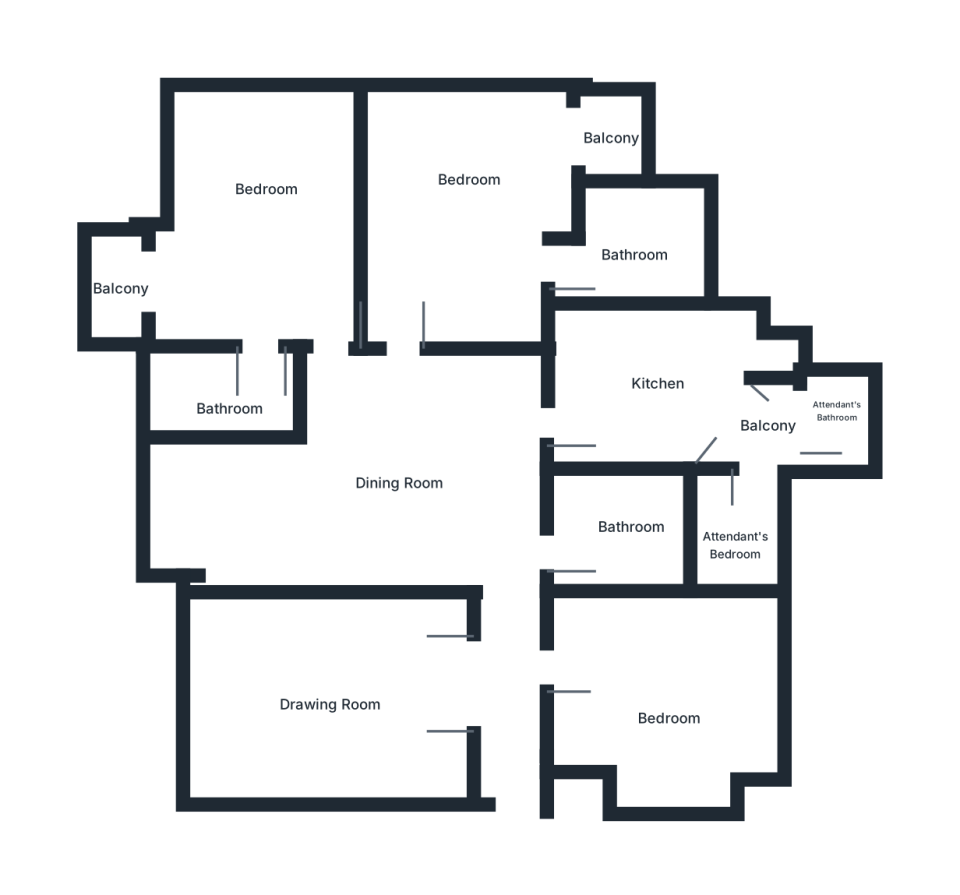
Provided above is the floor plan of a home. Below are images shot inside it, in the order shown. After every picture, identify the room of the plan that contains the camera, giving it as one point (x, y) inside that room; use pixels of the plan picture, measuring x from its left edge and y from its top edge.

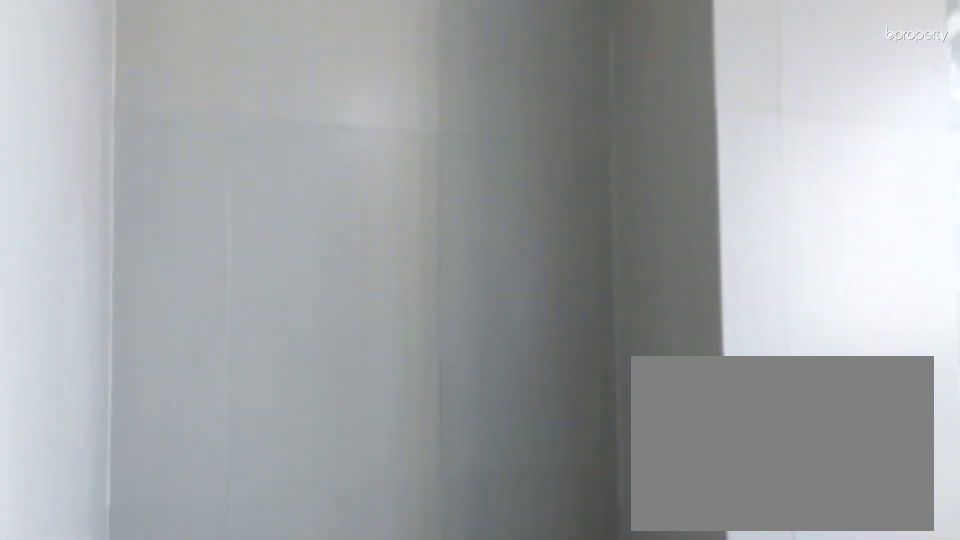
(651, 265)
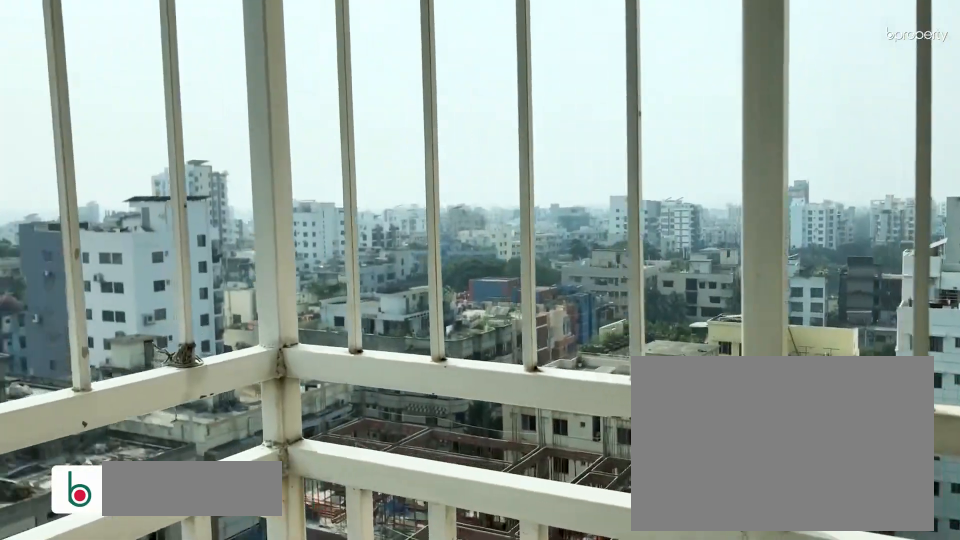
(609, 139)
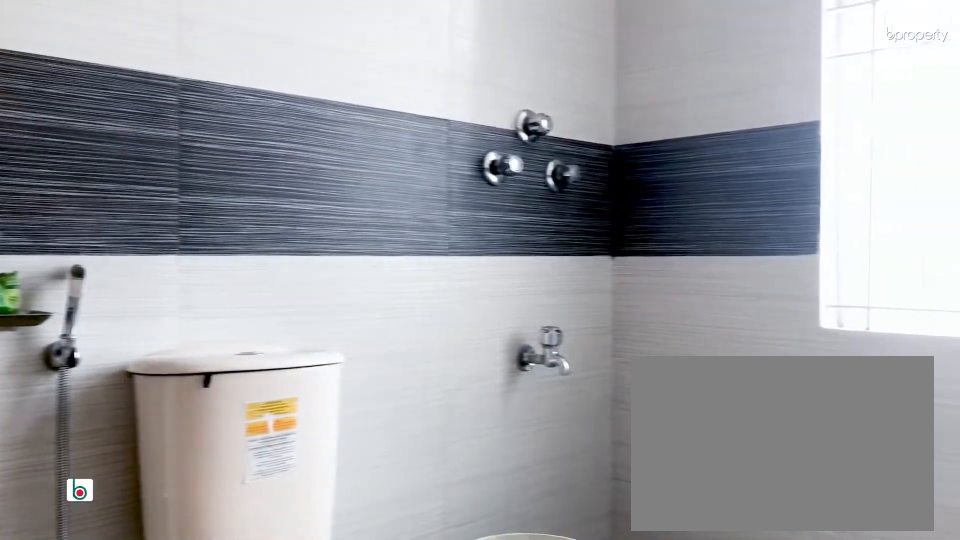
(226, 413)
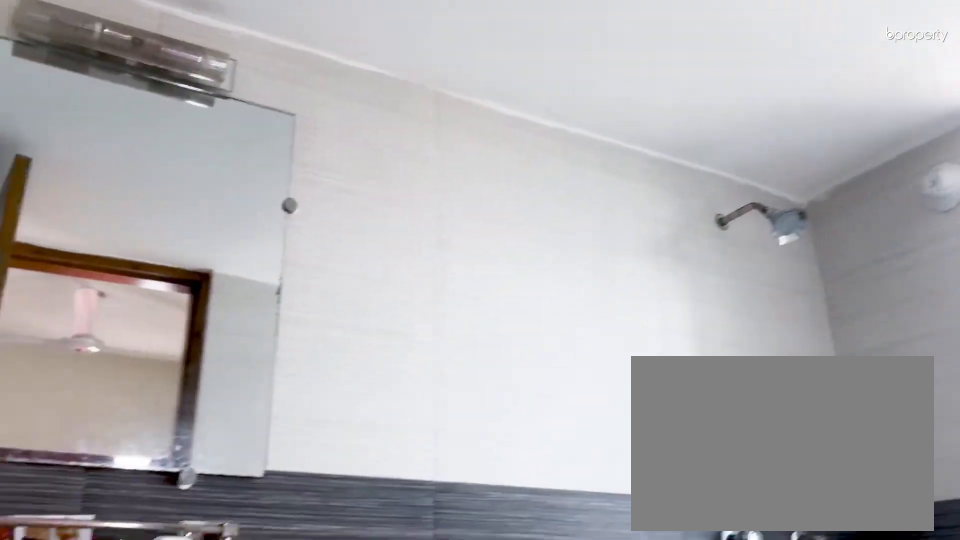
(226, 413)
